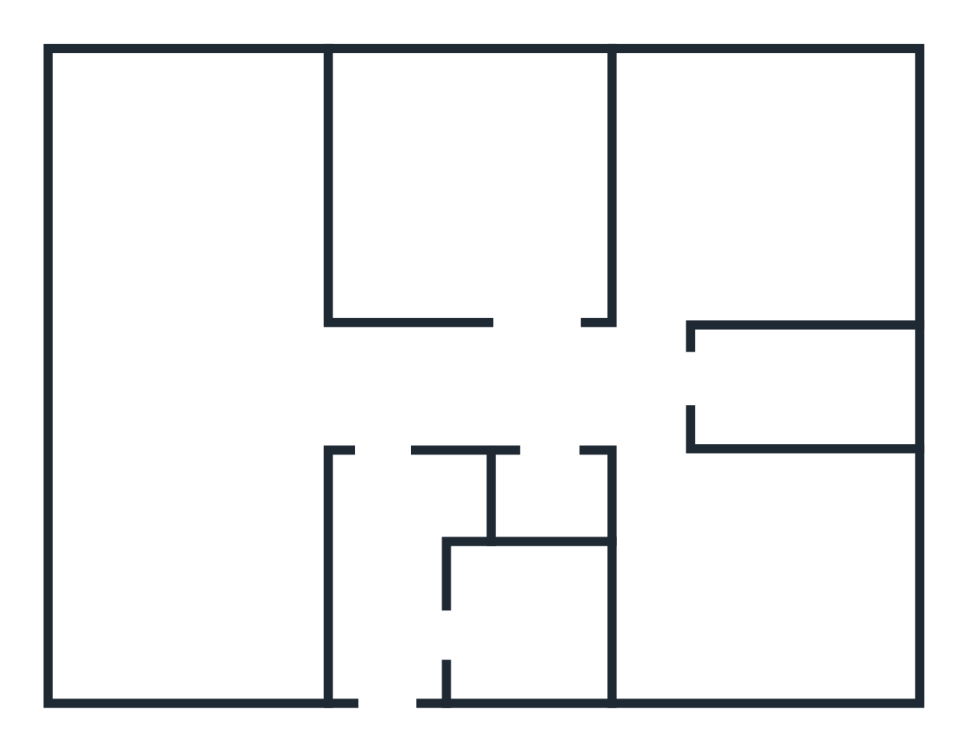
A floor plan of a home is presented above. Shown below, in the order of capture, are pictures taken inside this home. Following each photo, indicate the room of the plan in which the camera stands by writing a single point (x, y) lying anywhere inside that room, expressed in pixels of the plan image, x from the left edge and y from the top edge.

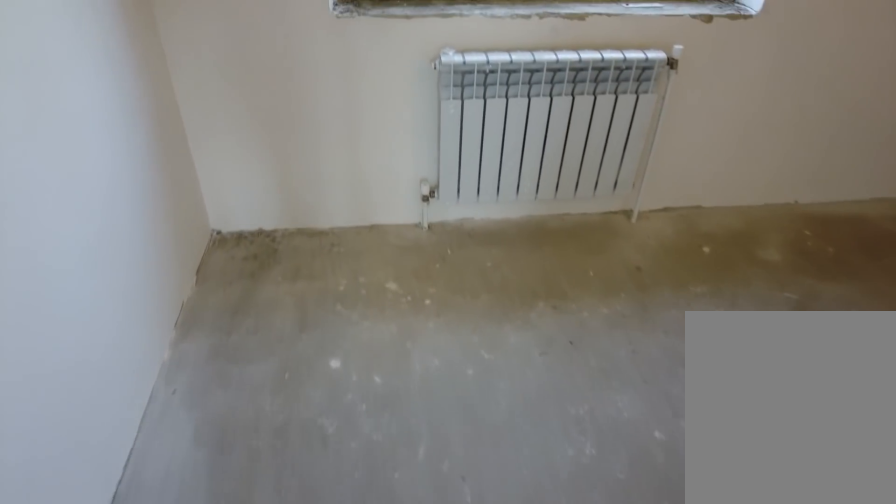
(674, 266)
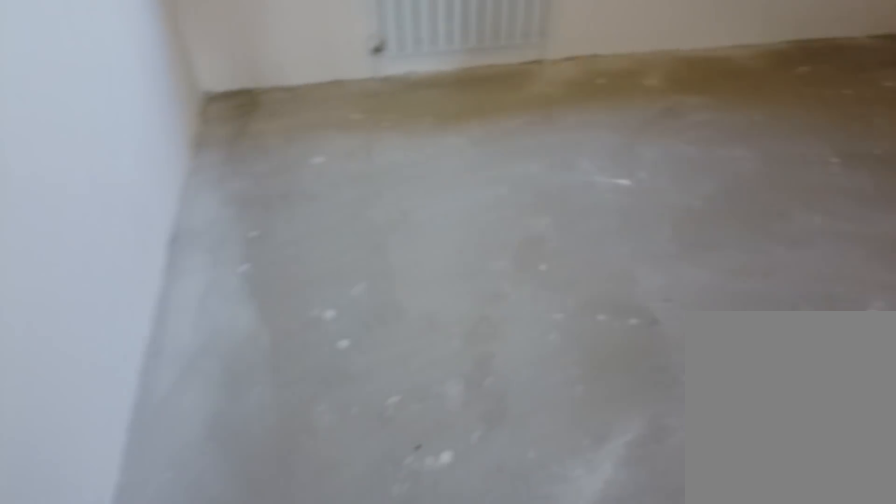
(674, 266)
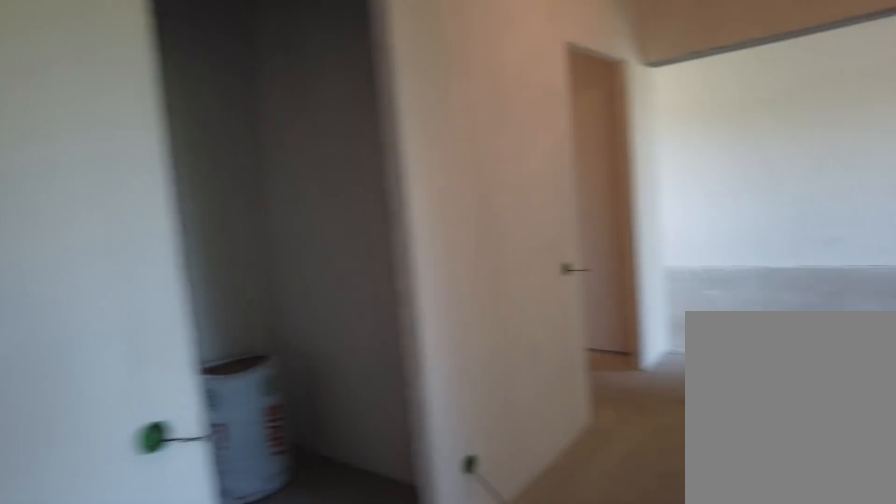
(638, 383)
